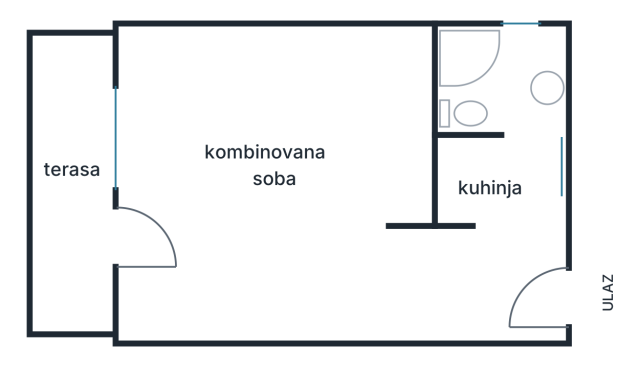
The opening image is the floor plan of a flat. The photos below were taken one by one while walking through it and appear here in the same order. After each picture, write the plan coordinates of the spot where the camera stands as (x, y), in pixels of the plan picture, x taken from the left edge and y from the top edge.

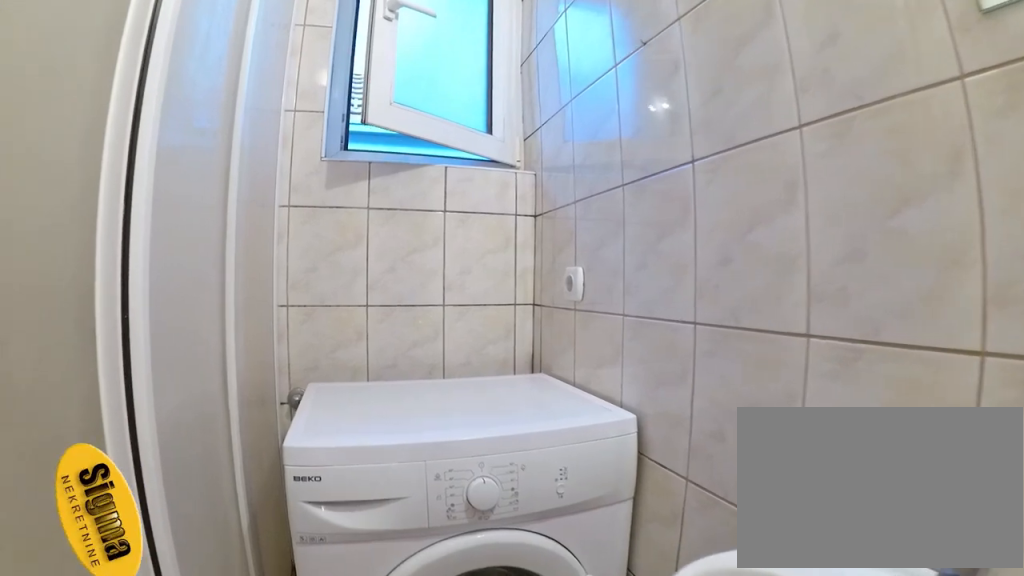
(526, 104)
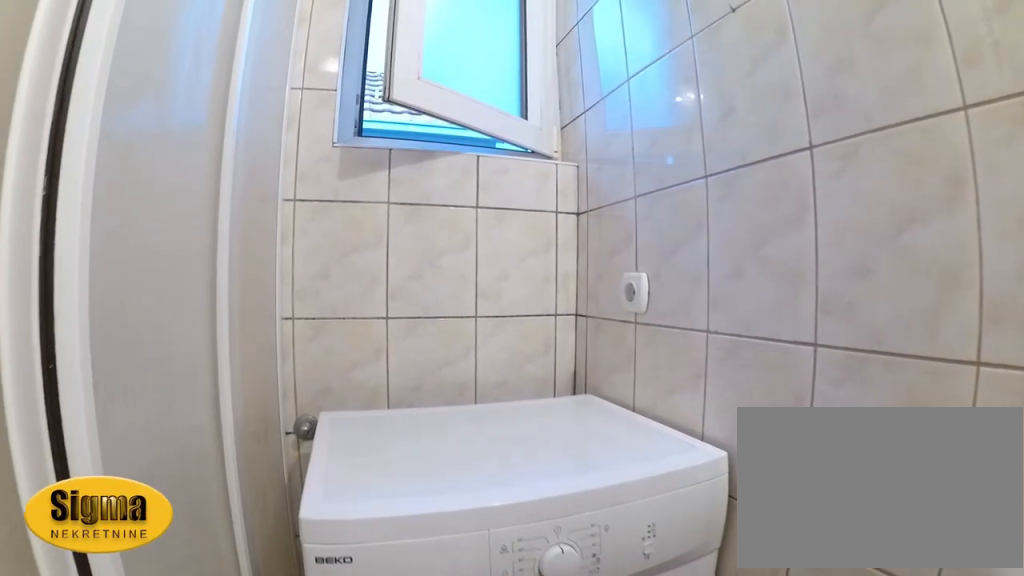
(526, 98)
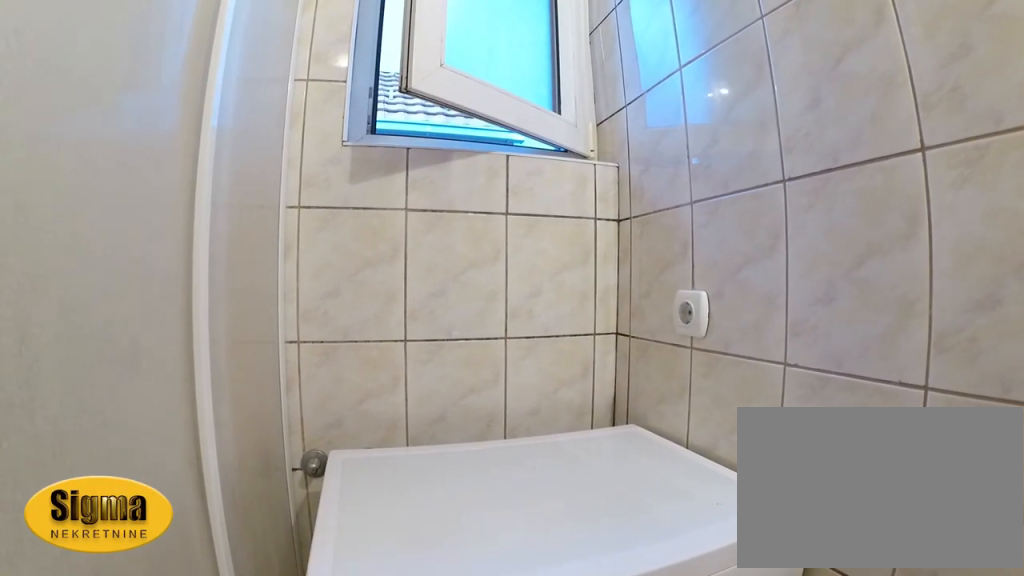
(524, 79)
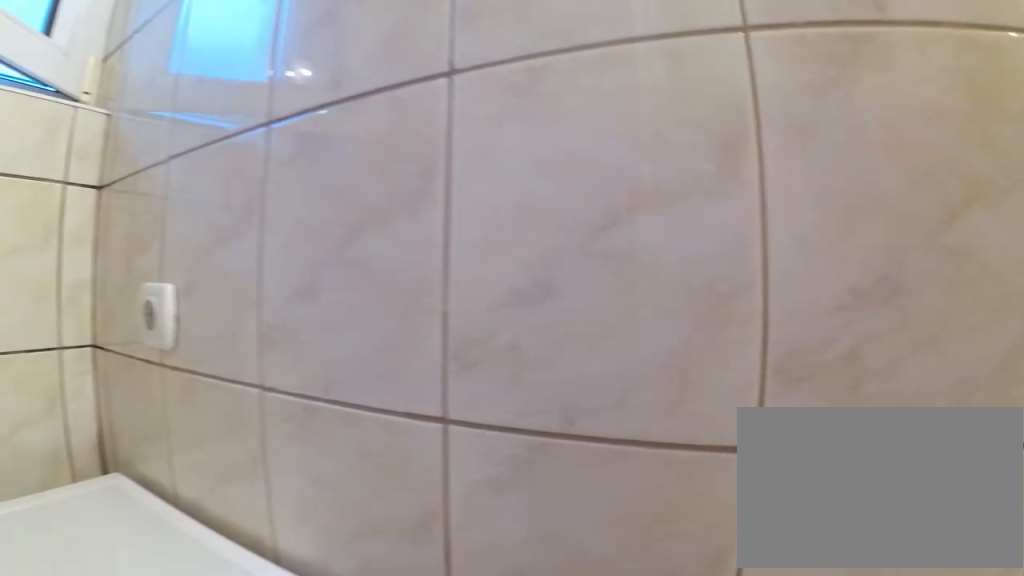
(513, 79)
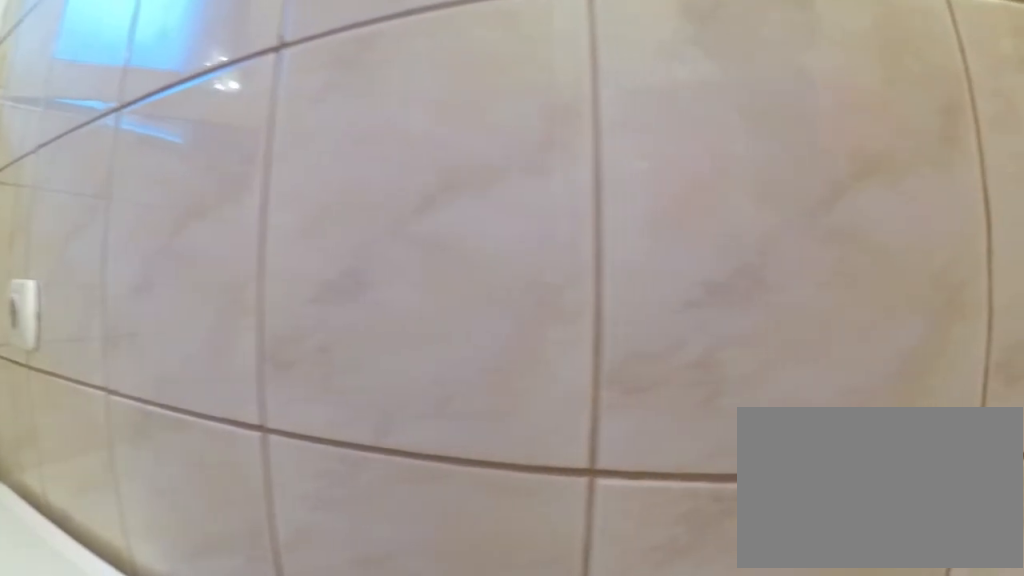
(510, 78)
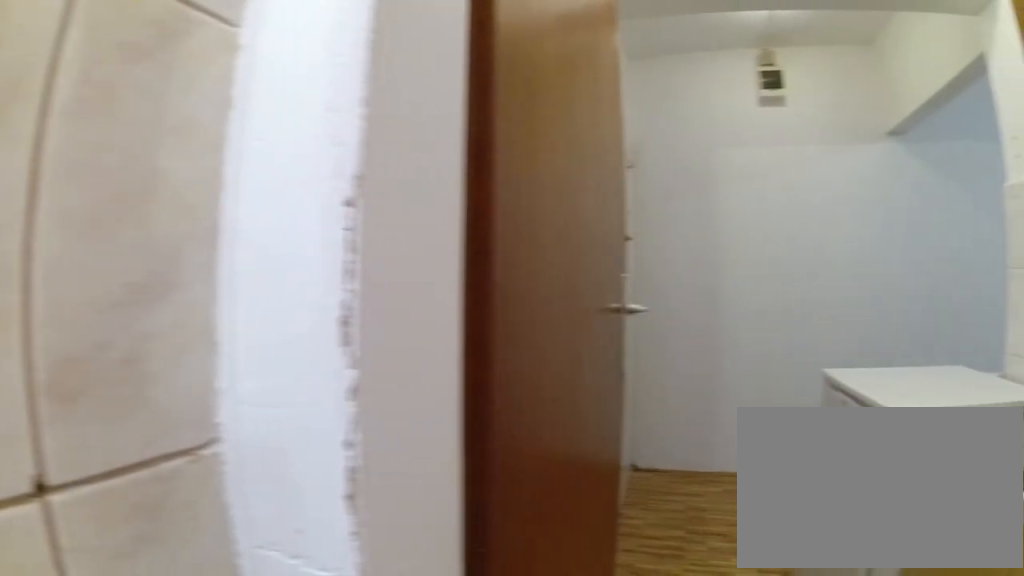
(517, 73)
